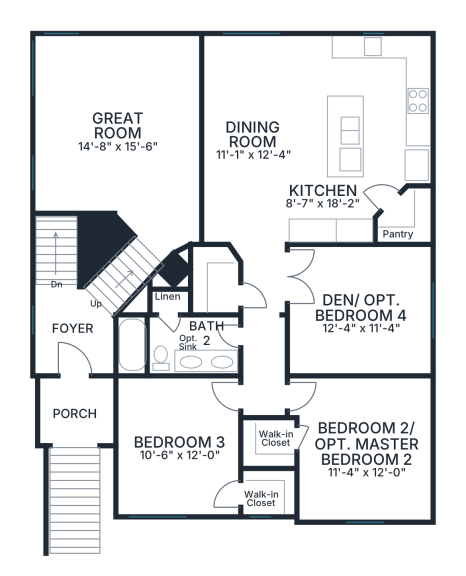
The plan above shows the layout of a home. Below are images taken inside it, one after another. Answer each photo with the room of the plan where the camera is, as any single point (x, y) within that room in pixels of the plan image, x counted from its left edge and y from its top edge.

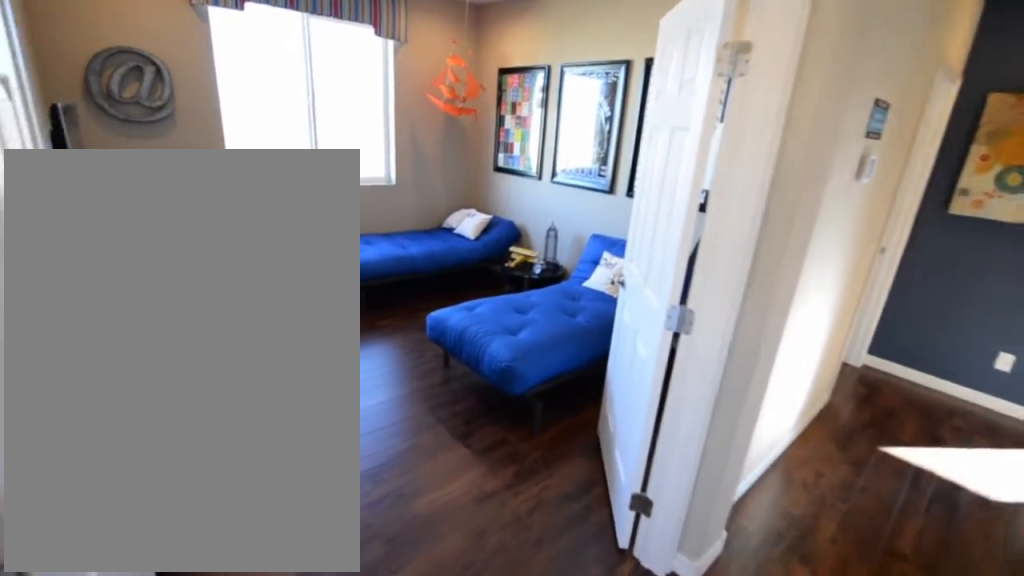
(359, 310)
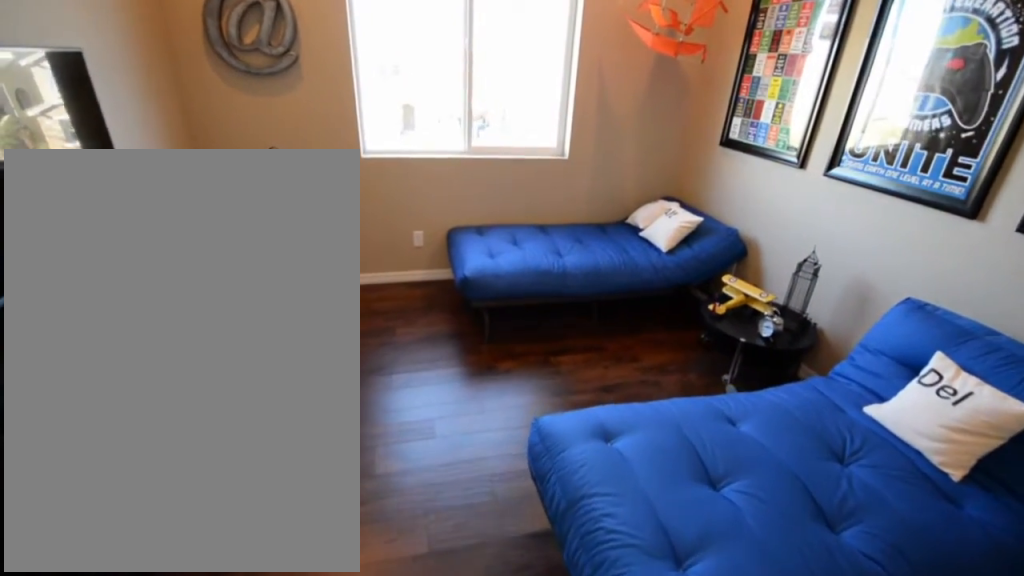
(359, 310)
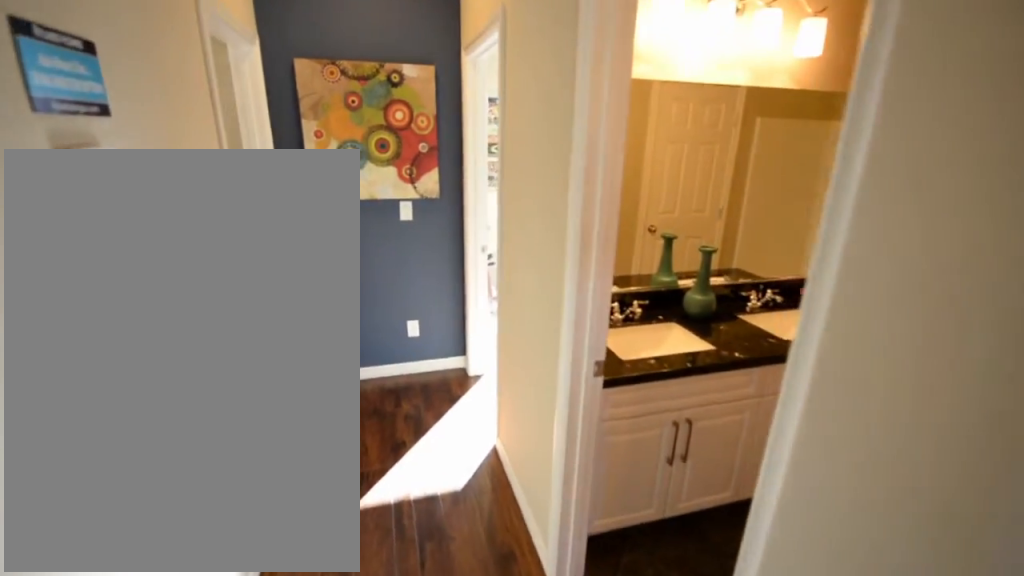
(264, 331)
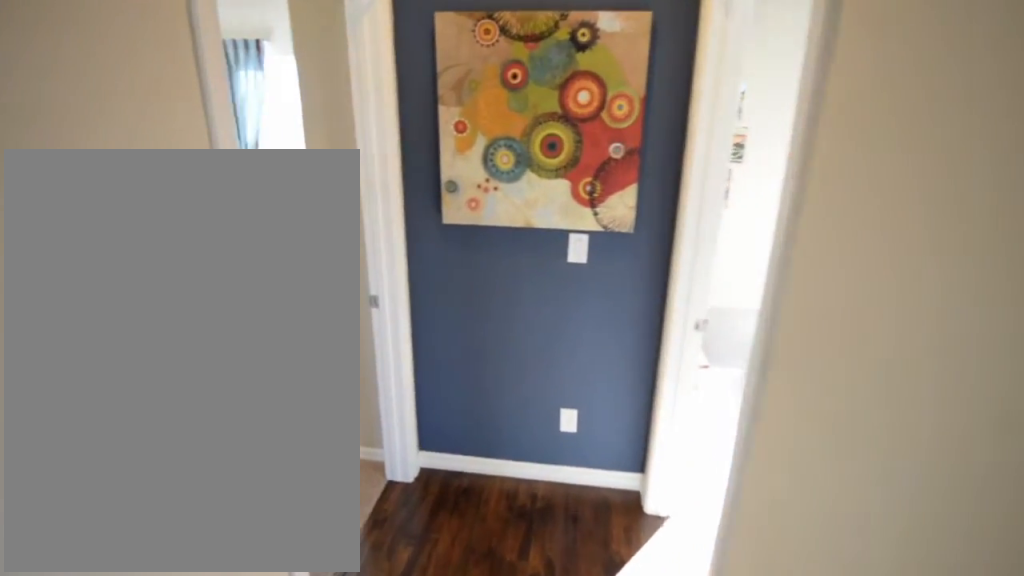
(264, 331)
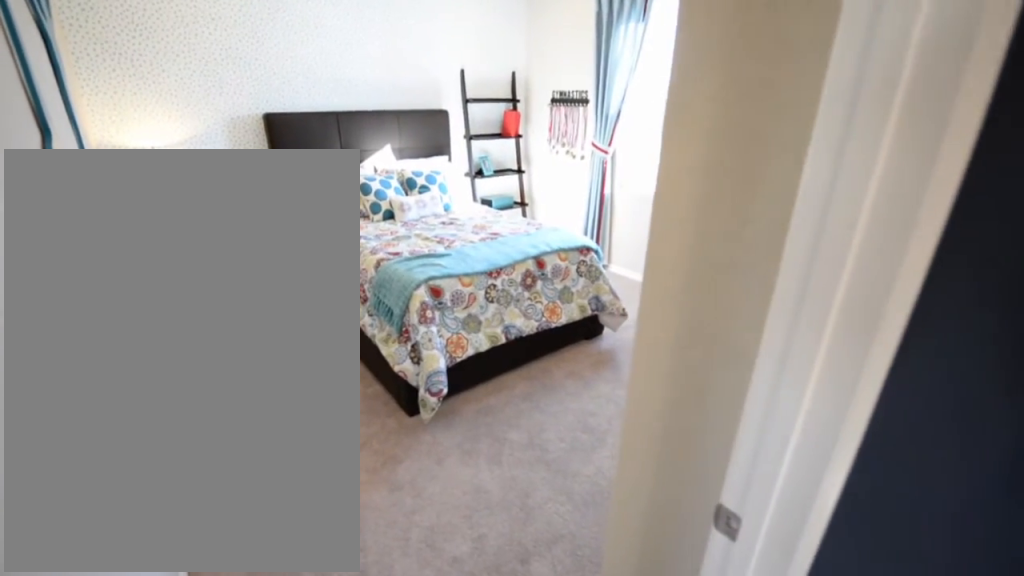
(351, 447)
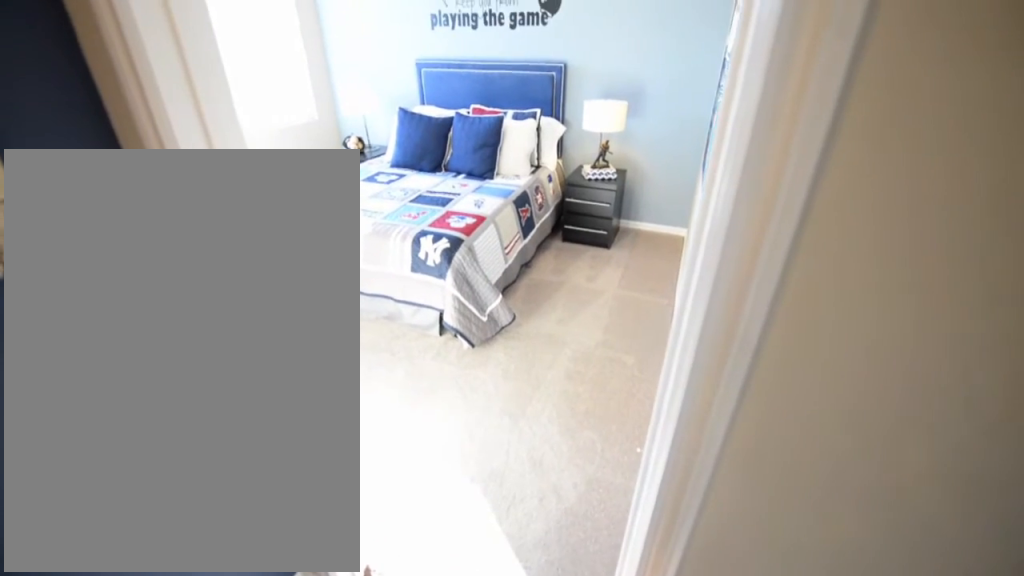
(189, 455)
